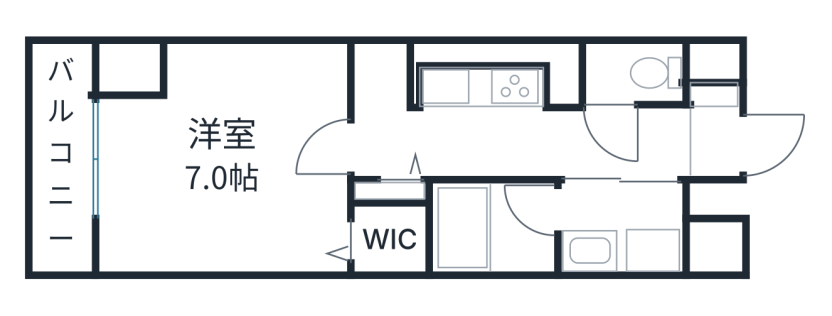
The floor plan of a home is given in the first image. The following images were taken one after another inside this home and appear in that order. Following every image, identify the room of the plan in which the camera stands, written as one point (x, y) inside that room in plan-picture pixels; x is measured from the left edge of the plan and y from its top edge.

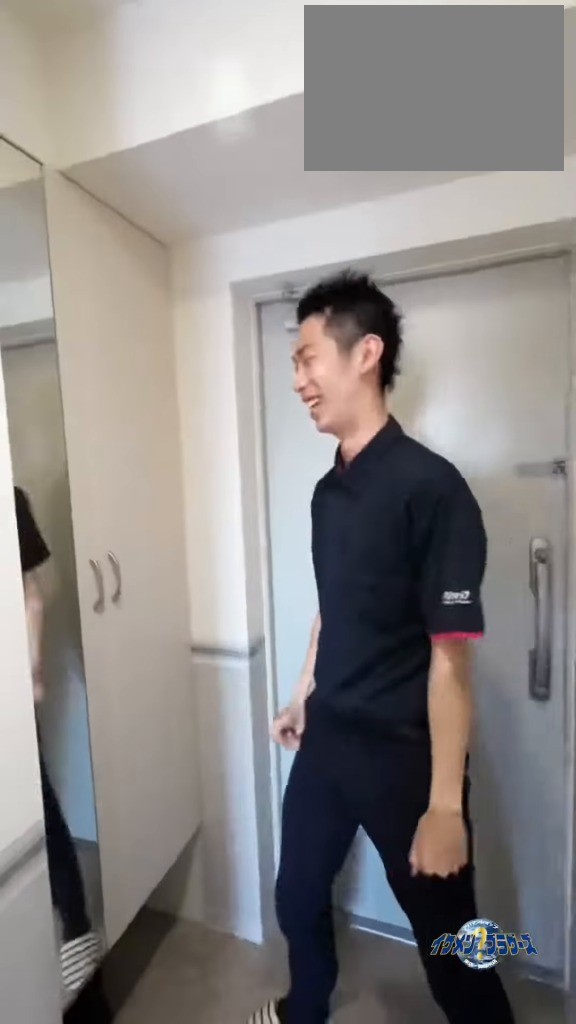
(716, 130)
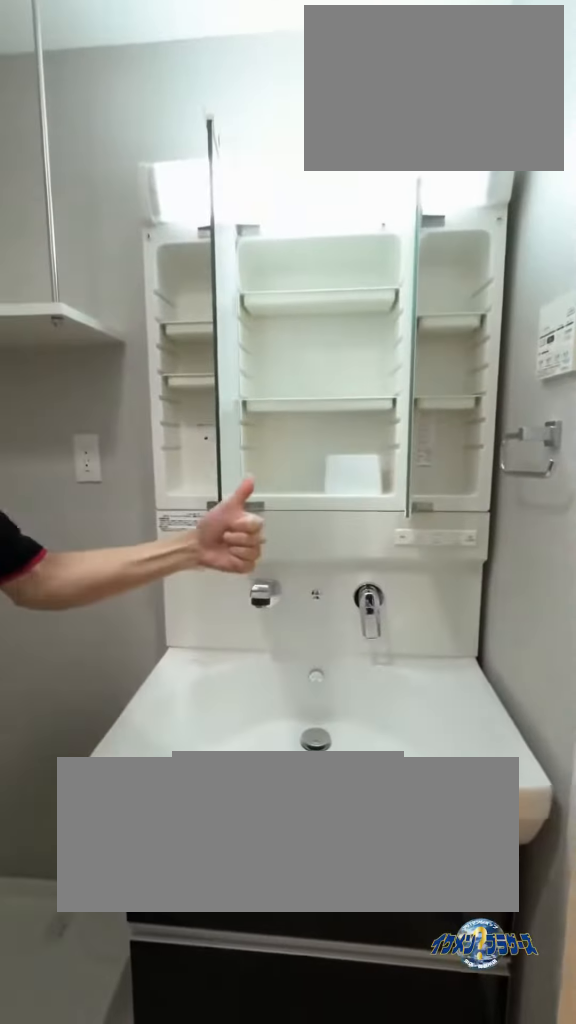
(618, 229)
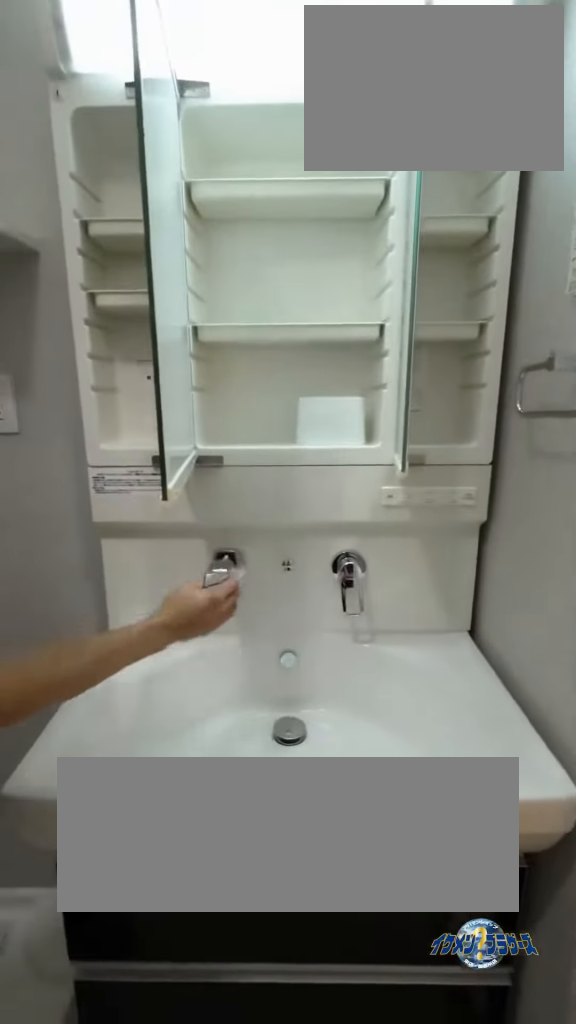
(618, 229)
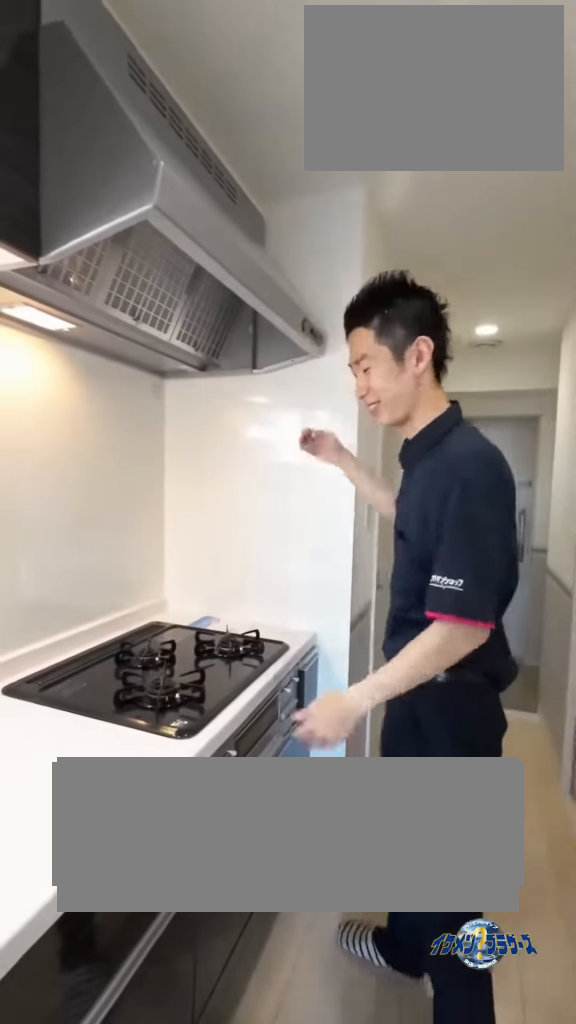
(487, 89)
